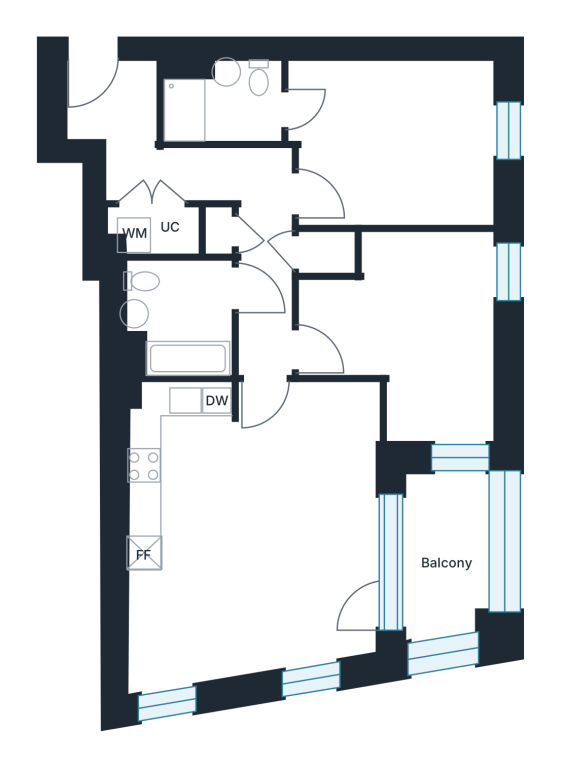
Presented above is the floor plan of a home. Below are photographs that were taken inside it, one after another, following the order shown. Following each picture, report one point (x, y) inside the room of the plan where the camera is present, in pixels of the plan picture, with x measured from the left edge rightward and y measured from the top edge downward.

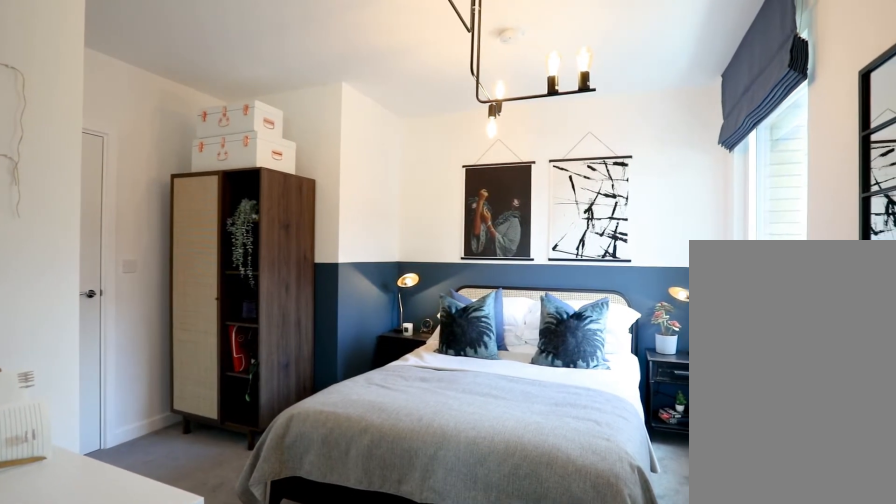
(413, 332)
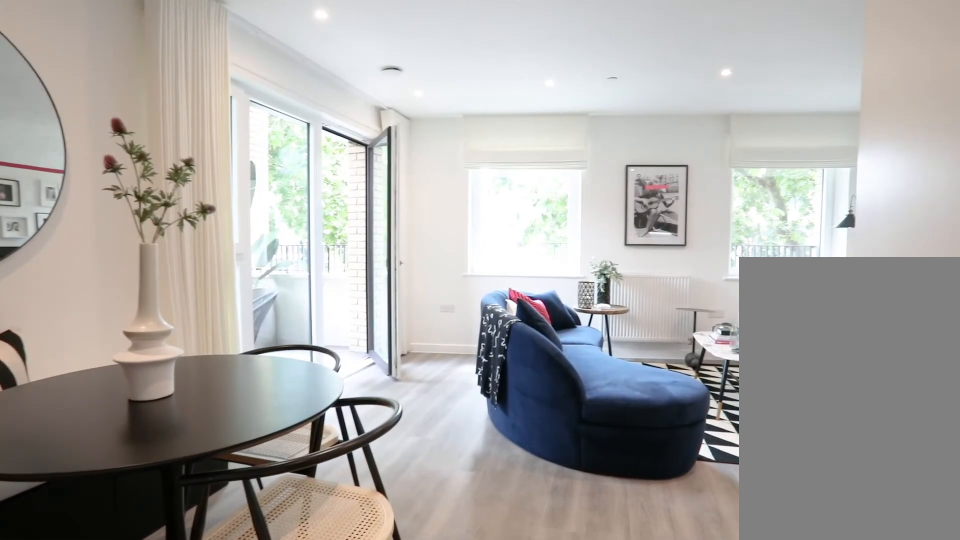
(249, 531)
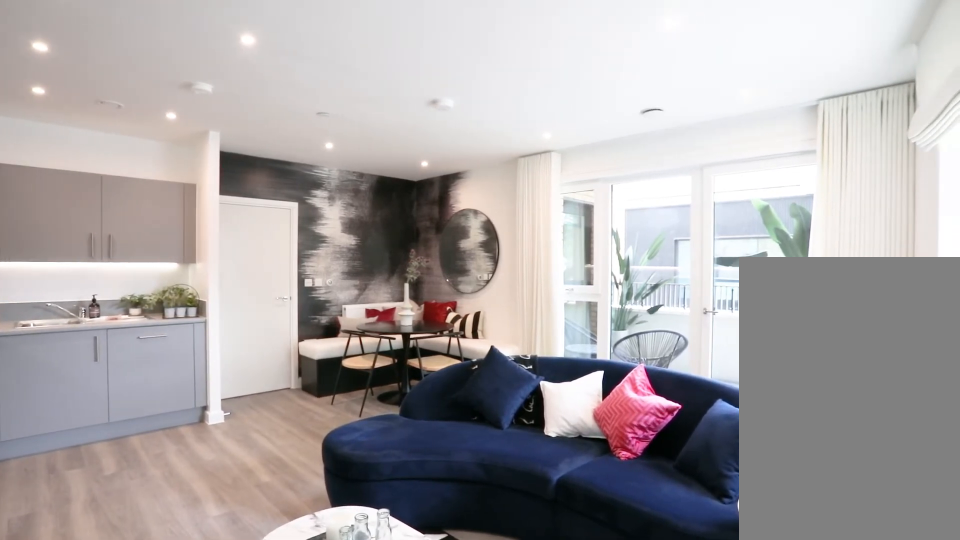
(249, 532)
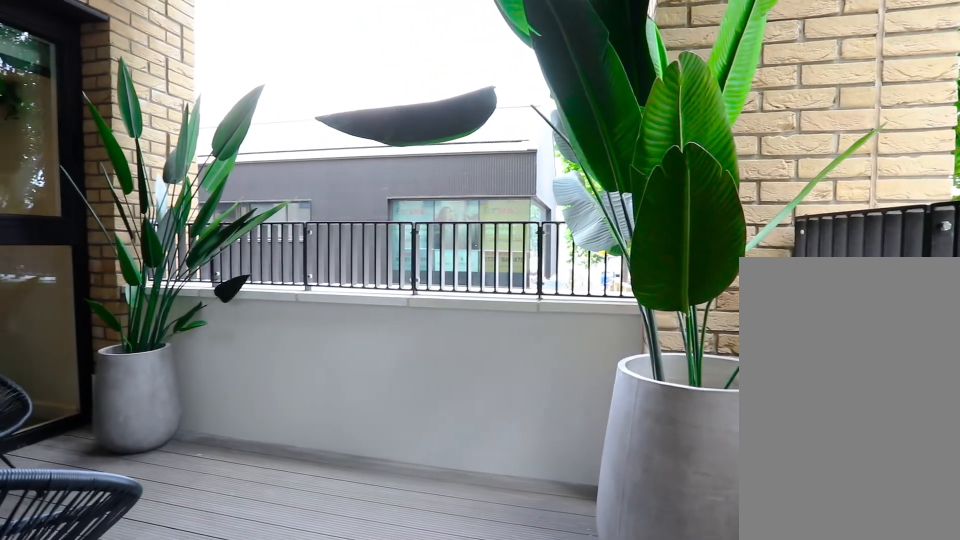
(445, 553)
